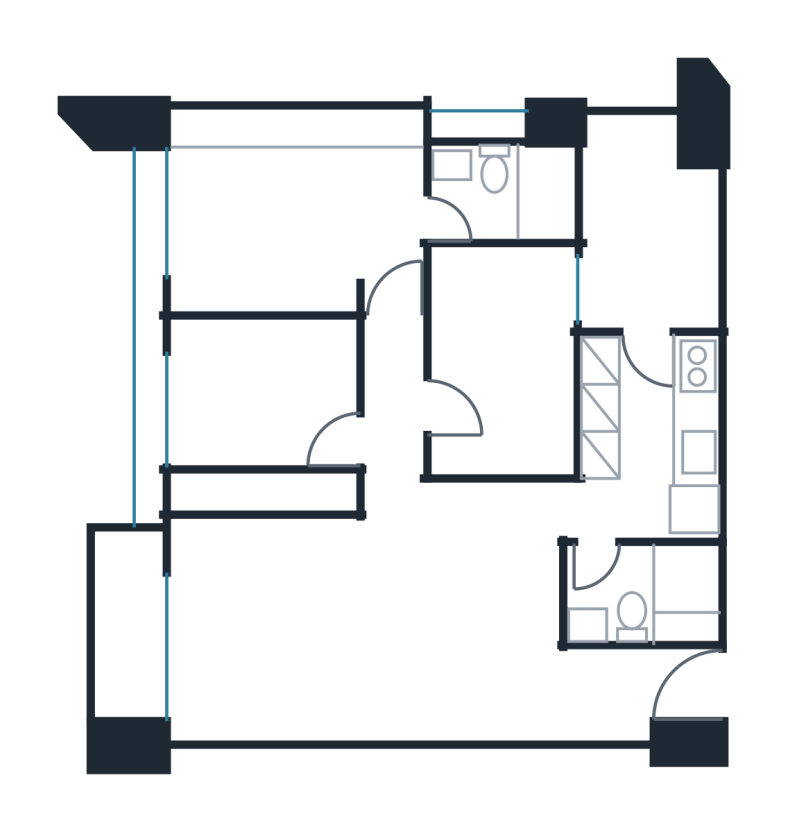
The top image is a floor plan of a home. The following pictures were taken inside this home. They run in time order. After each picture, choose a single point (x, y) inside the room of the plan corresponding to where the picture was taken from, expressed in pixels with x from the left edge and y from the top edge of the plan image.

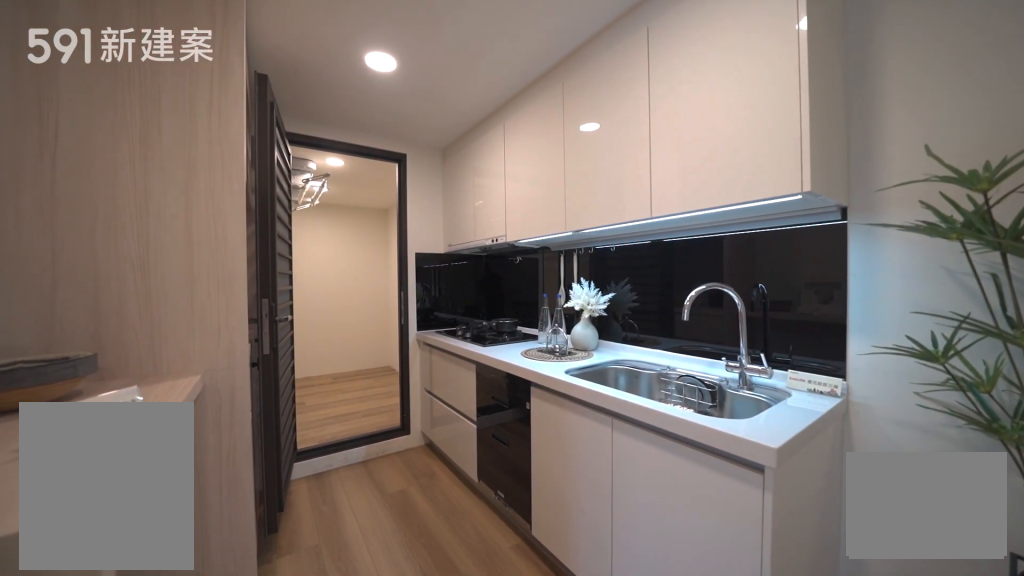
(646, 432)
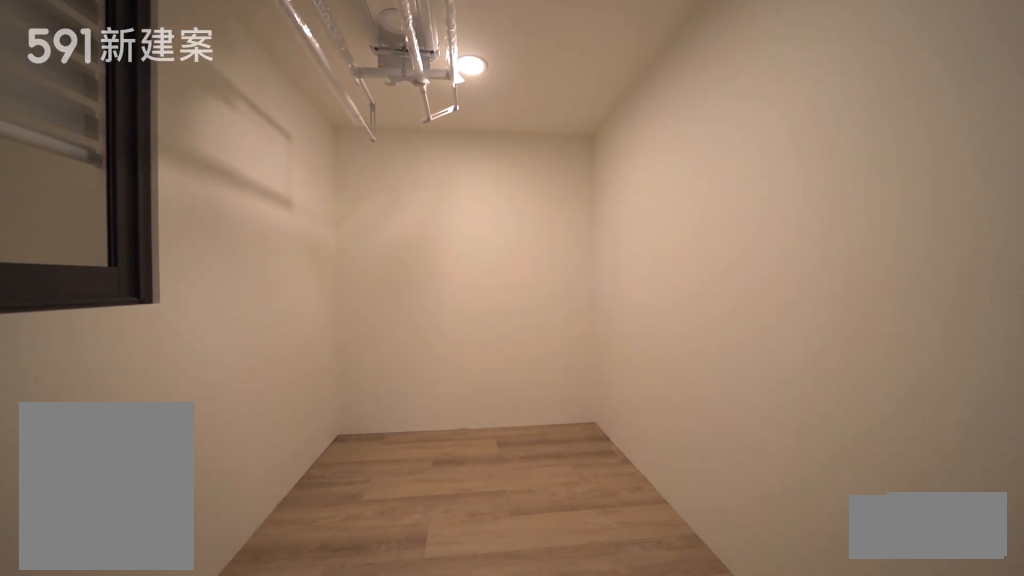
(650, 233)
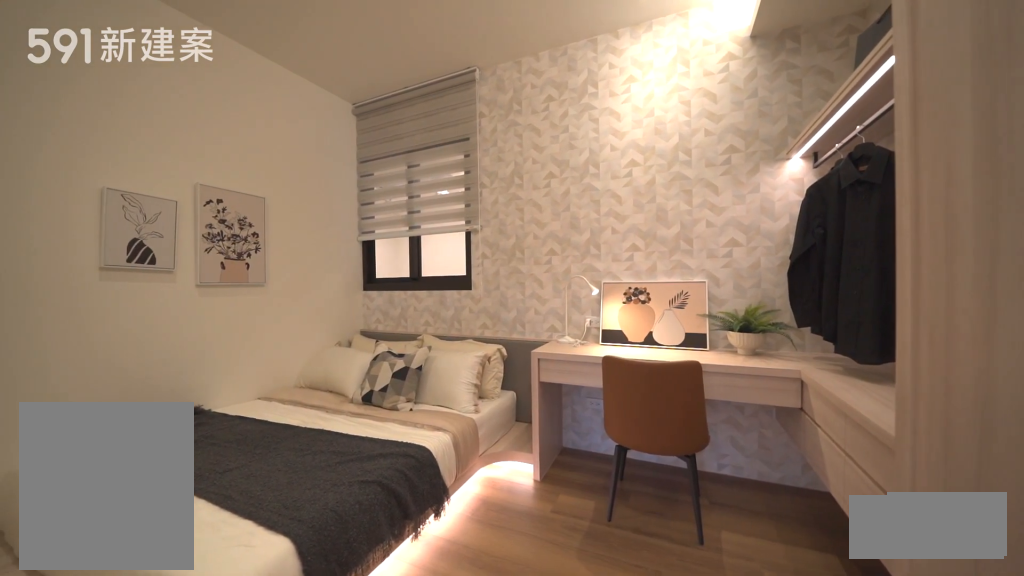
(500, 358)
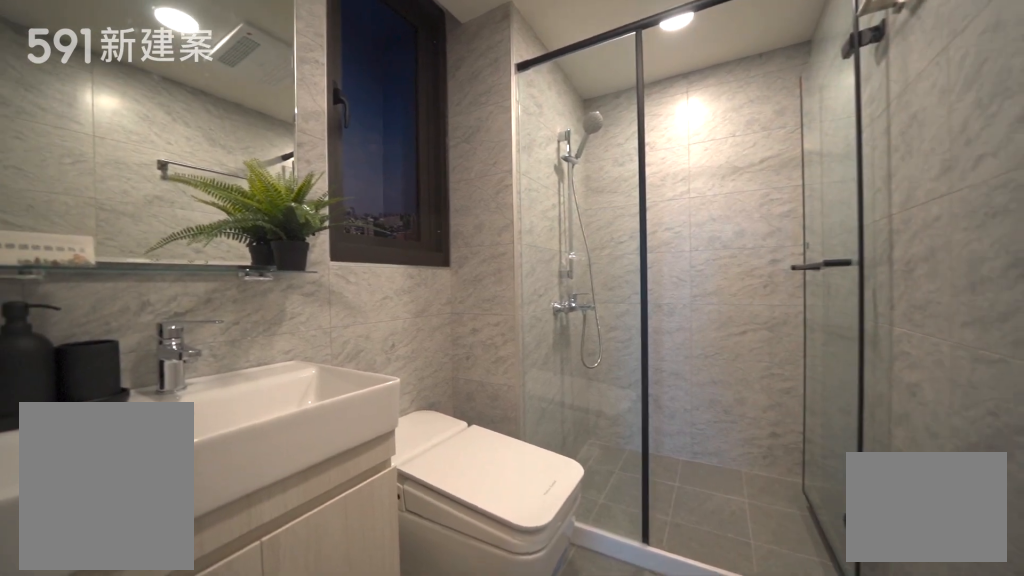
(502, 193)
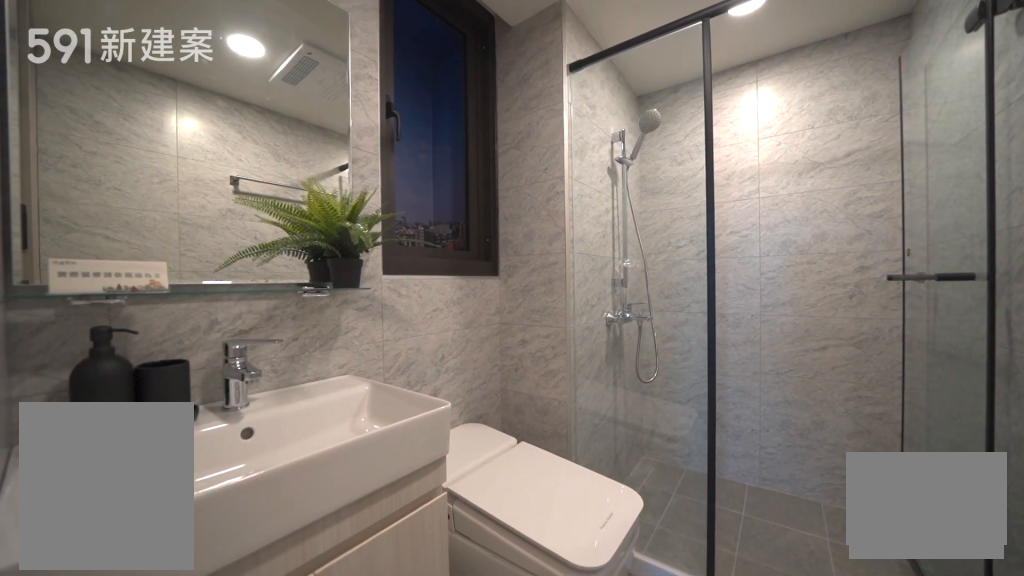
(502, 193)
